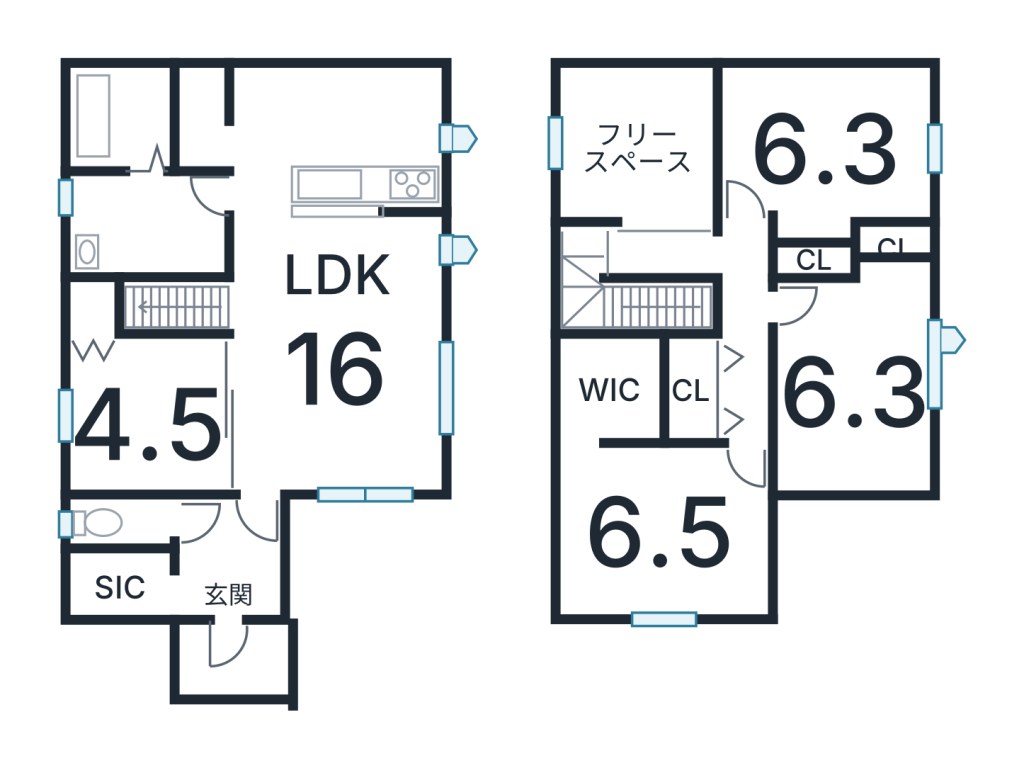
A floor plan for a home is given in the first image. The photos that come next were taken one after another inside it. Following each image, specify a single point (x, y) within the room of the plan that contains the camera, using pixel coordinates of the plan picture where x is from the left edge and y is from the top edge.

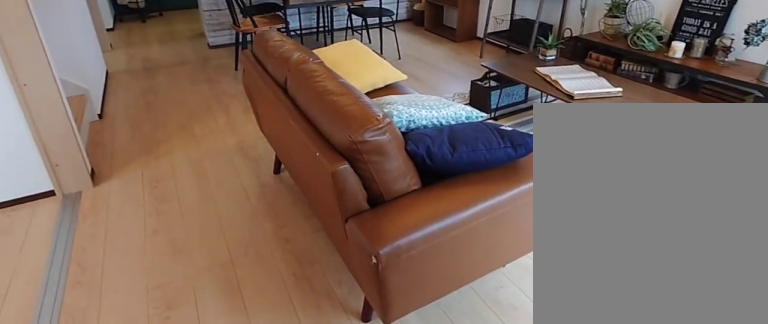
(337, 354)
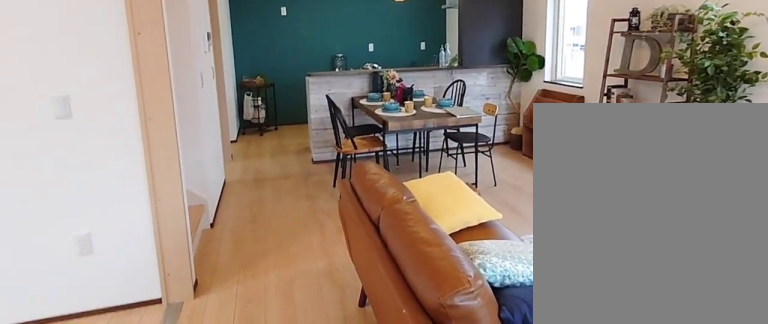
(337, 354)
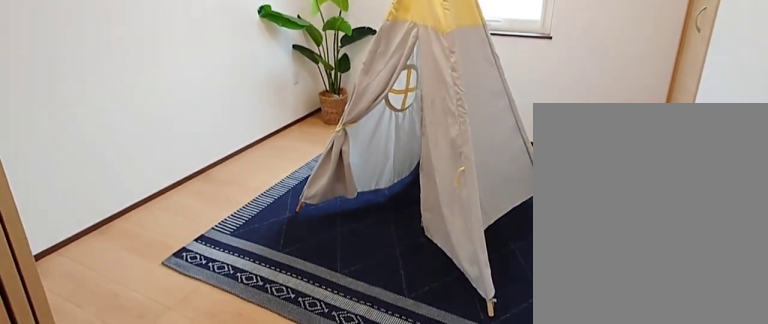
(136, 408)
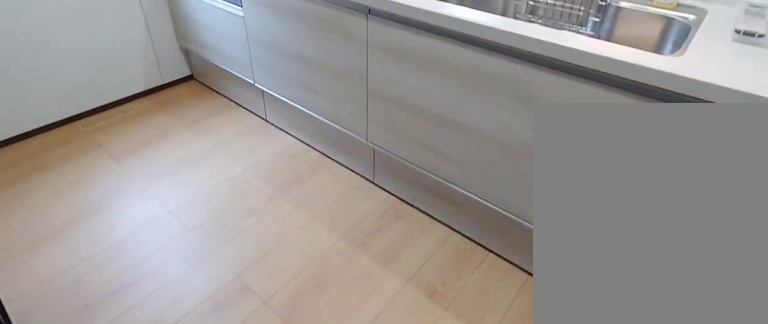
(343, 144)
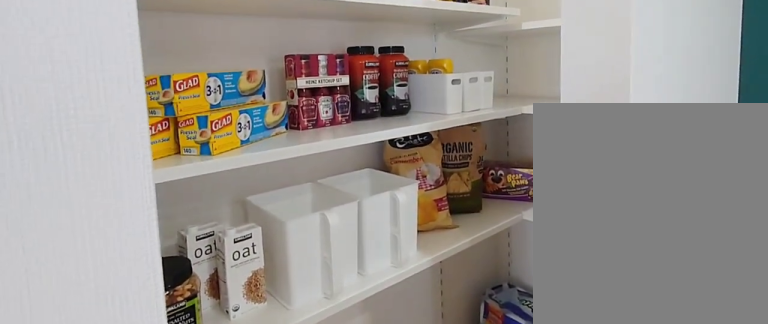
(207, 121)
